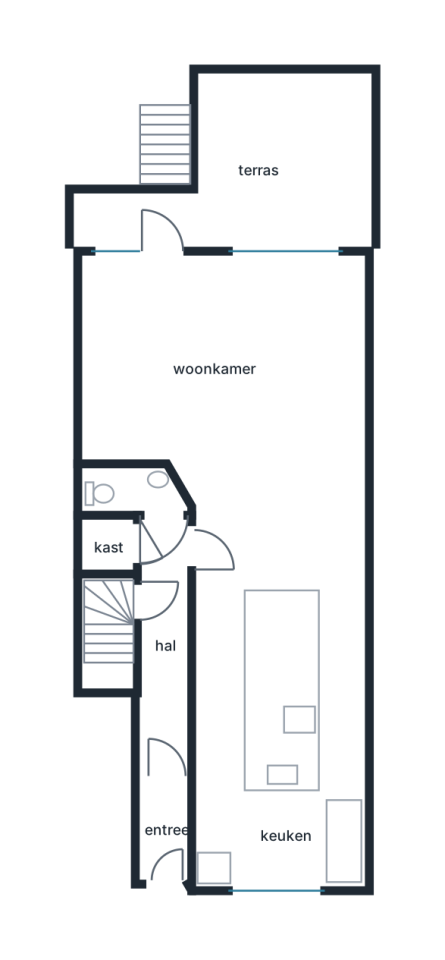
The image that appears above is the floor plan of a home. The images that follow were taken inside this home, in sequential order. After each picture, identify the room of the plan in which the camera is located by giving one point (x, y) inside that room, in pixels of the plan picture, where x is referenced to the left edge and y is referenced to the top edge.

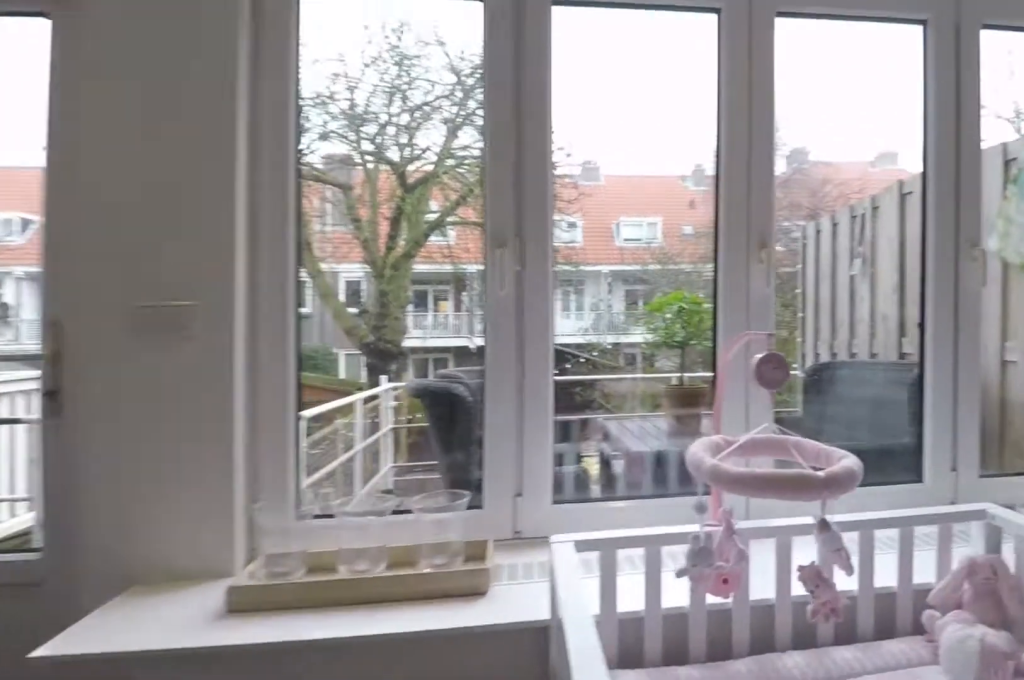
(154, 364)
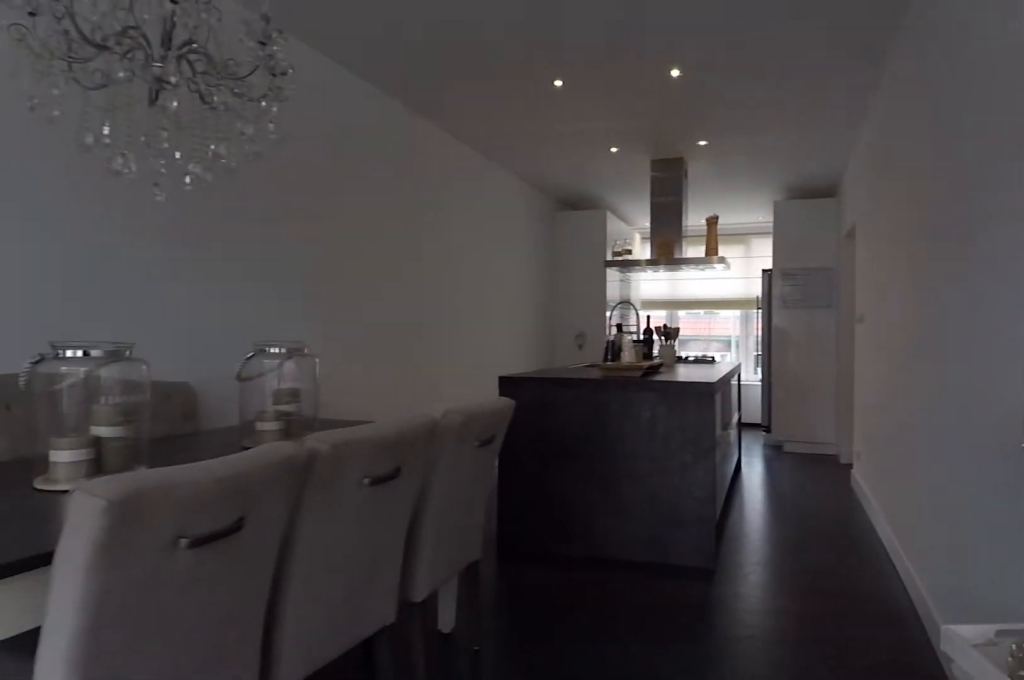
(278, 694)
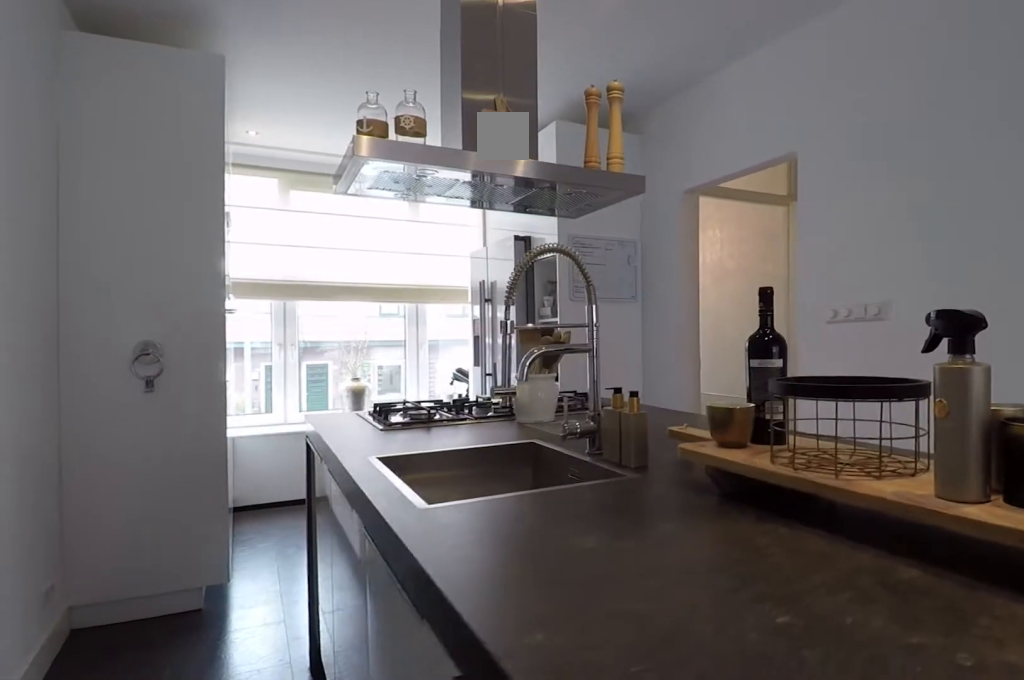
(278, 694)
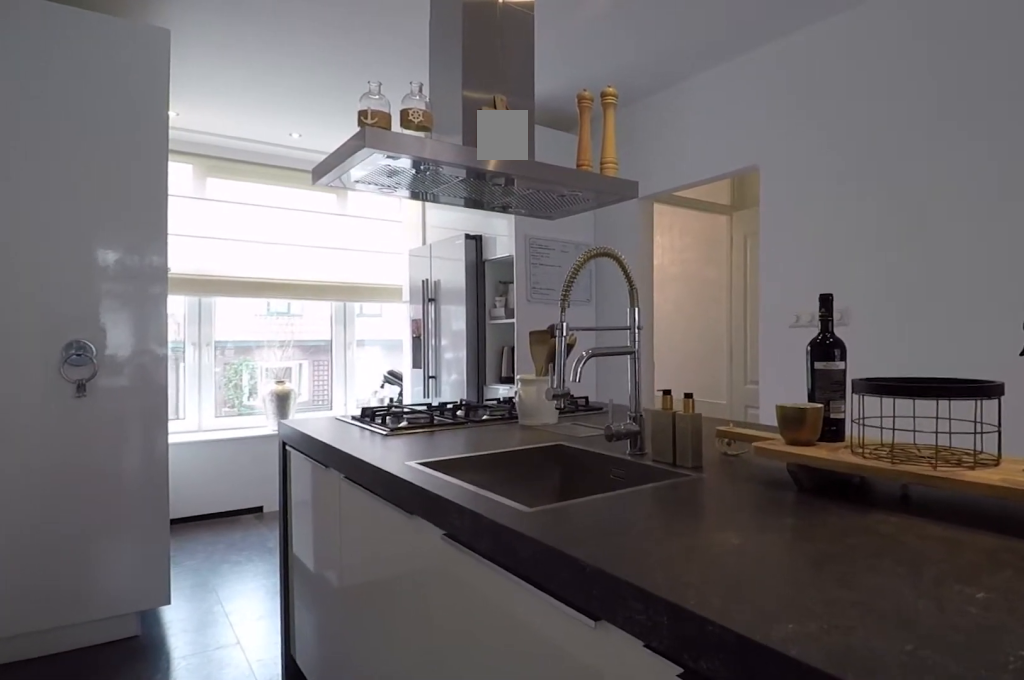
(278, 694)
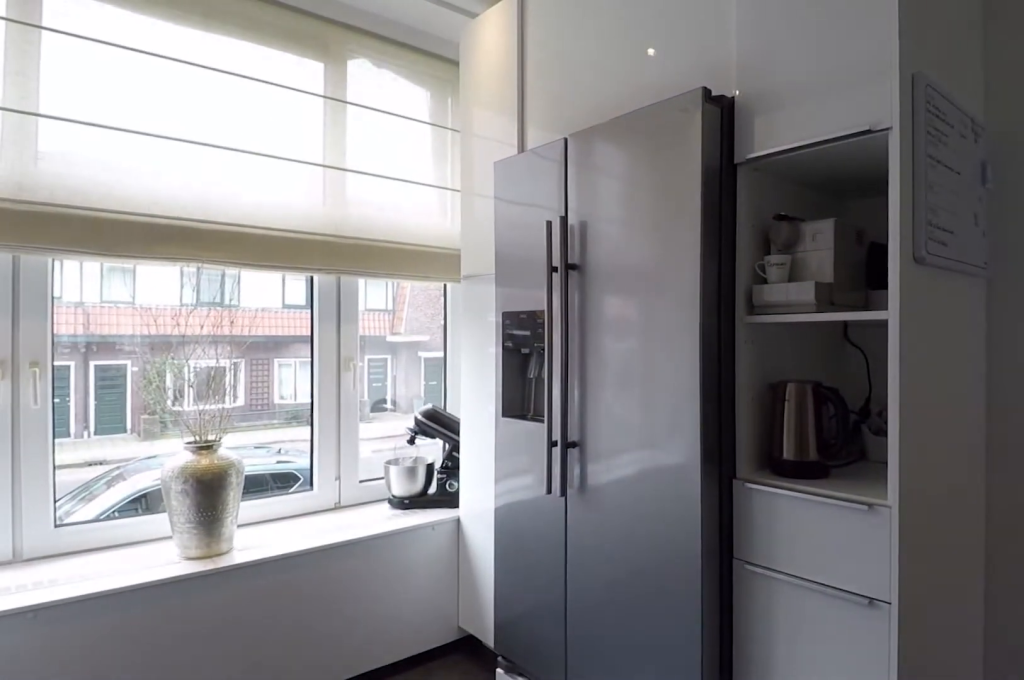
(278, 694)
